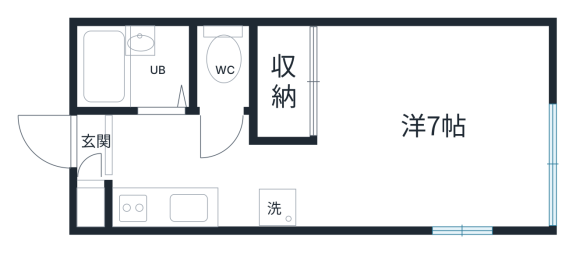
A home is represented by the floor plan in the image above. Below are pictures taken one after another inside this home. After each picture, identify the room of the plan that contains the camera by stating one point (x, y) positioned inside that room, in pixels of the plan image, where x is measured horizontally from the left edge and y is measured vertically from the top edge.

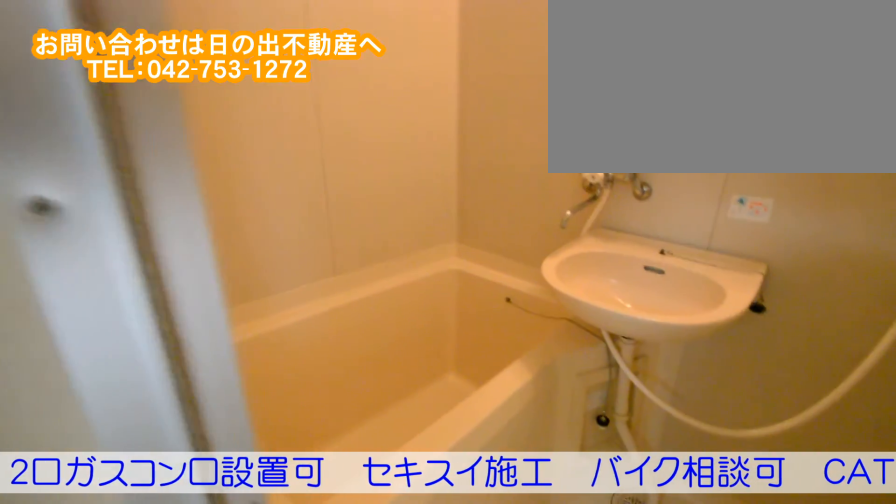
(128, 75)
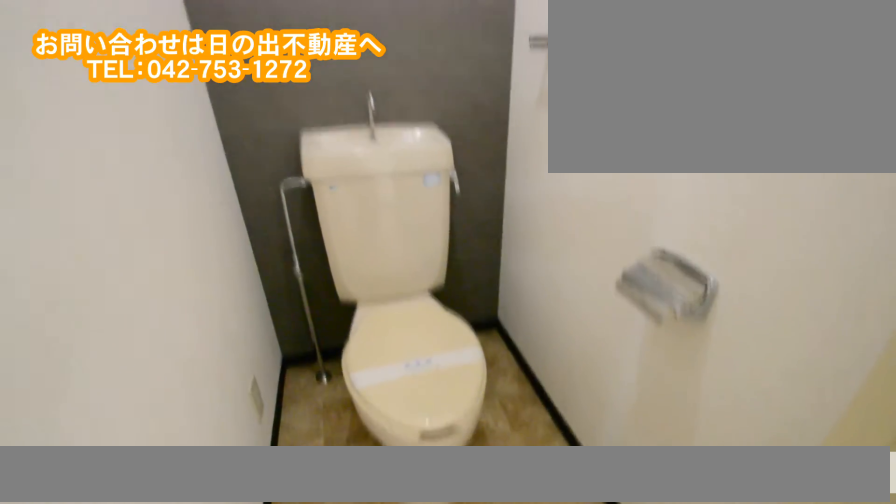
(217, 72)
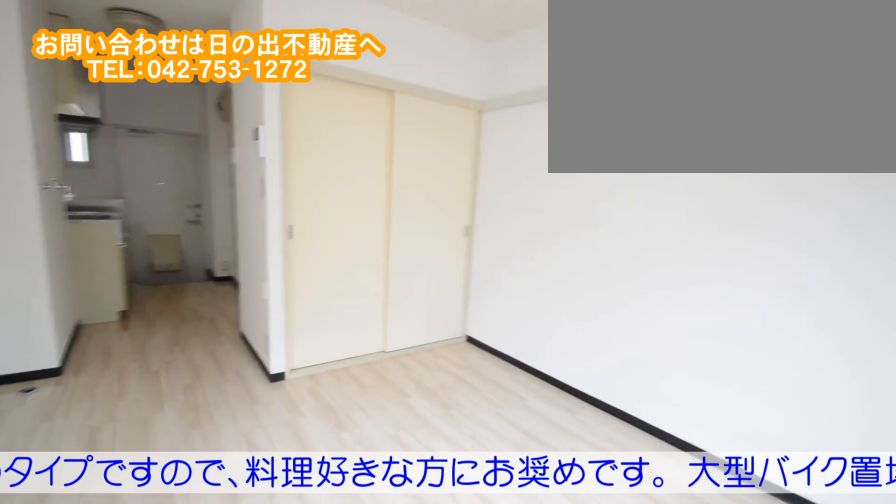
(440, 81)
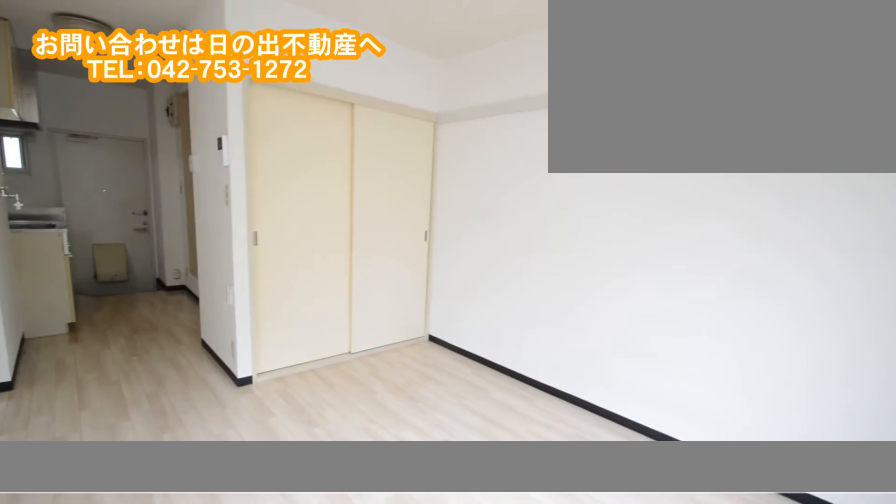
(440, 81)
